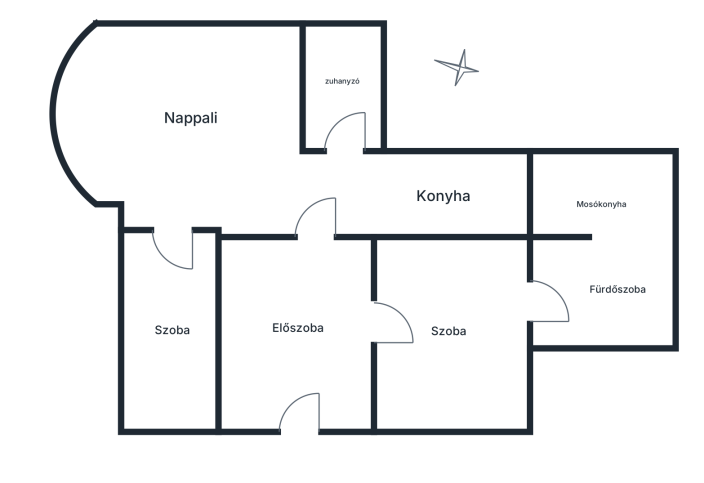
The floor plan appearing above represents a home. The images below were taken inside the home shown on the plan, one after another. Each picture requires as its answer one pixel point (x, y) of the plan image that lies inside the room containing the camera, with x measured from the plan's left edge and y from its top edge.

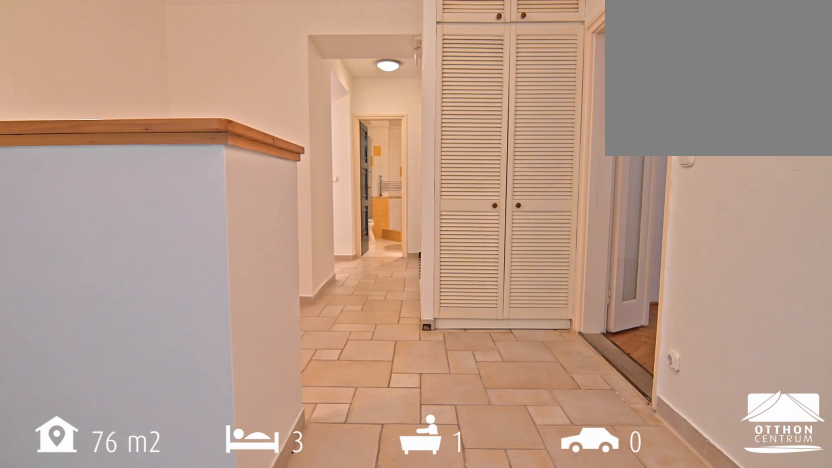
(300, 326)
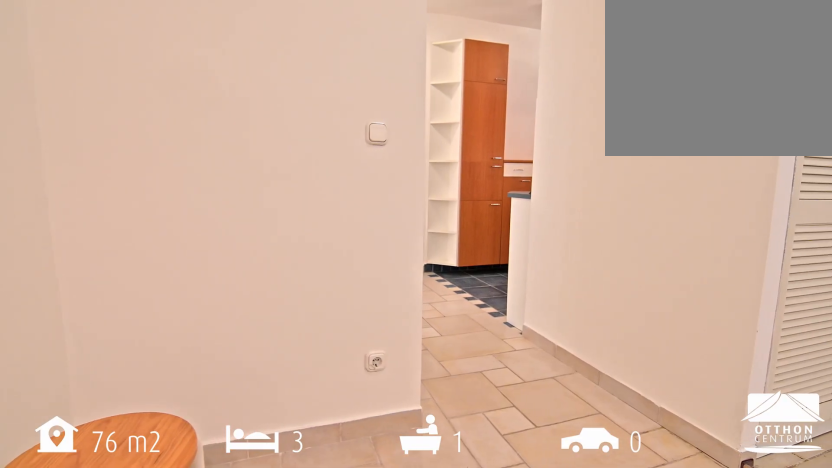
(300, 326)
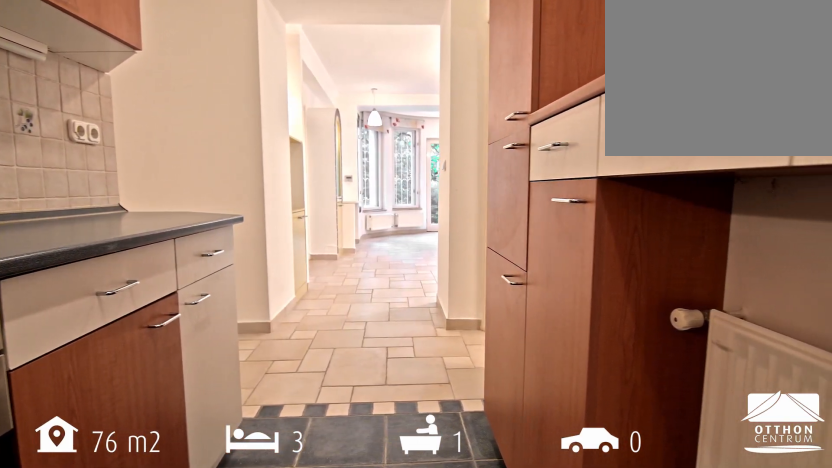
(449, 196)
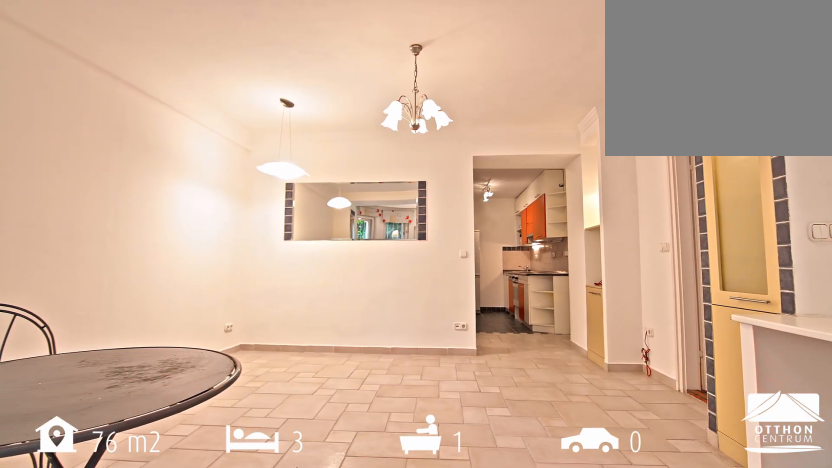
(199, 125)
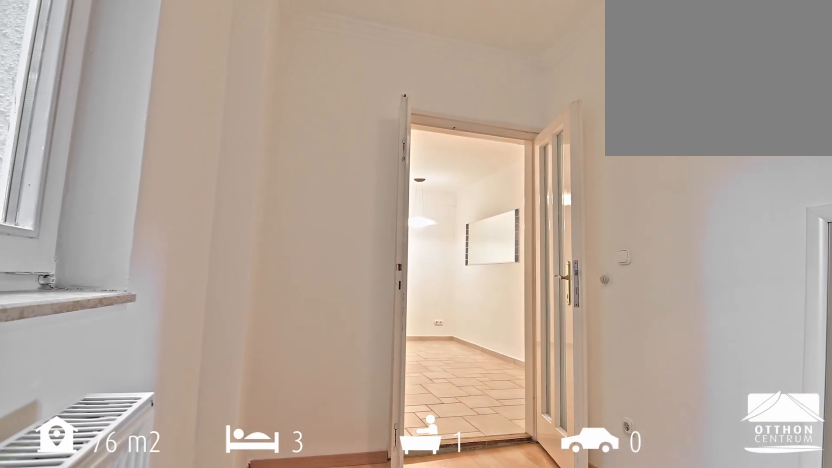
(173, 333)
